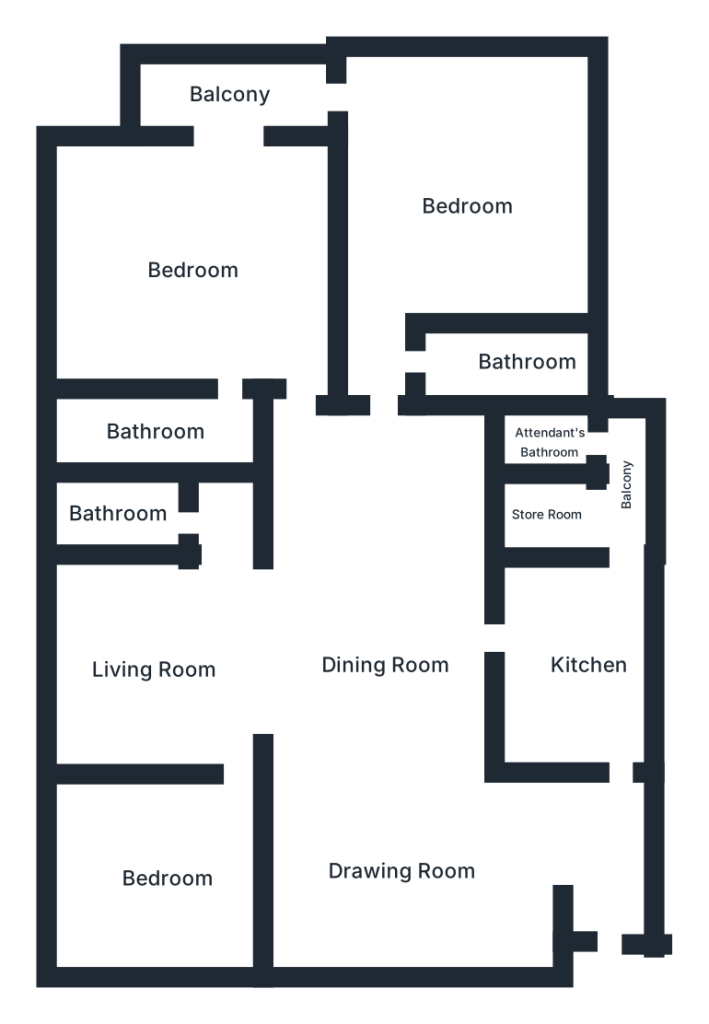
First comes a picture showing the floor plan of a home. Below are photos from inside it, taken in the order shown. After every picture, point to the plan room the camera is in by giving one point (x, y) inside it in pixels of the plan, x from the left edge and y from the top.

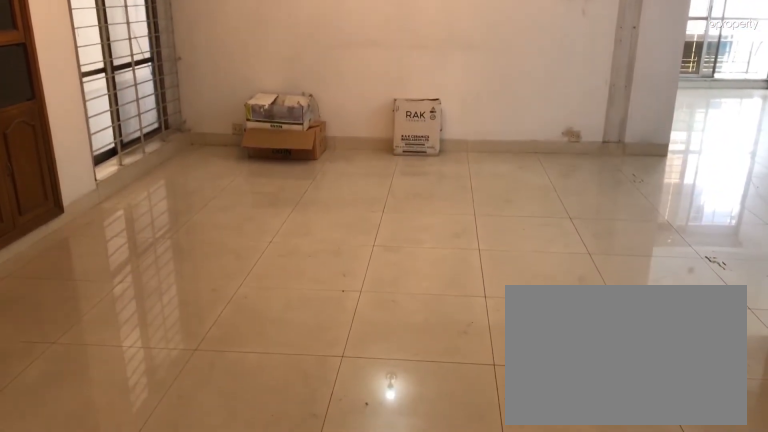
(402, 865)
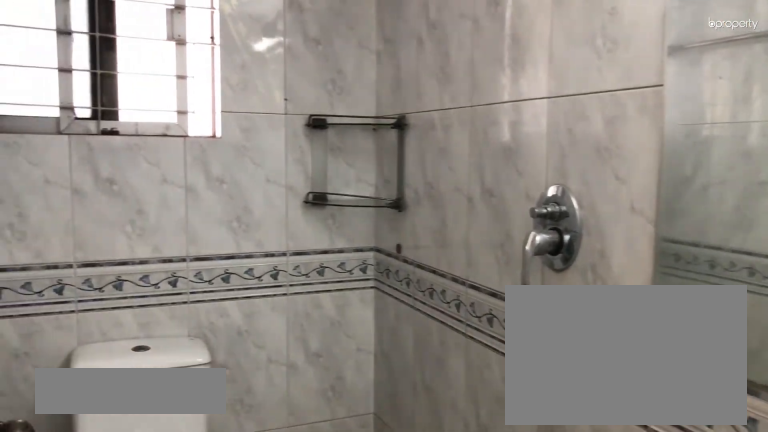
(133, 513)
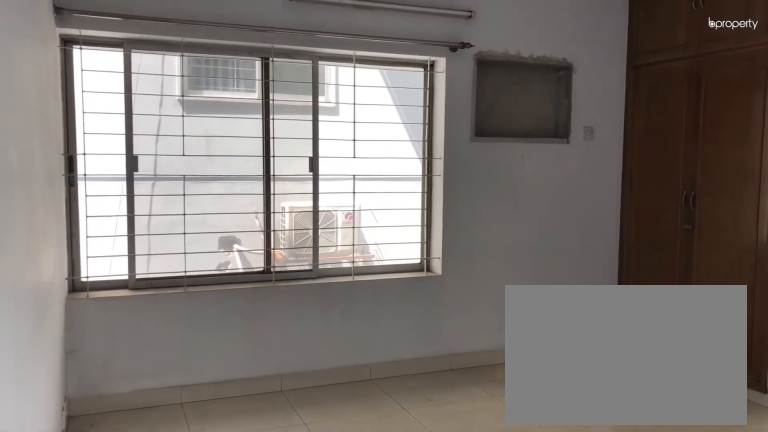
(198, 266)
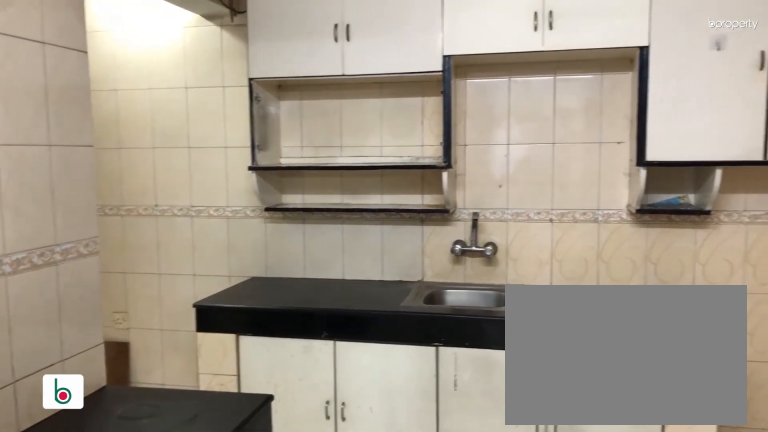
(589, 660)
